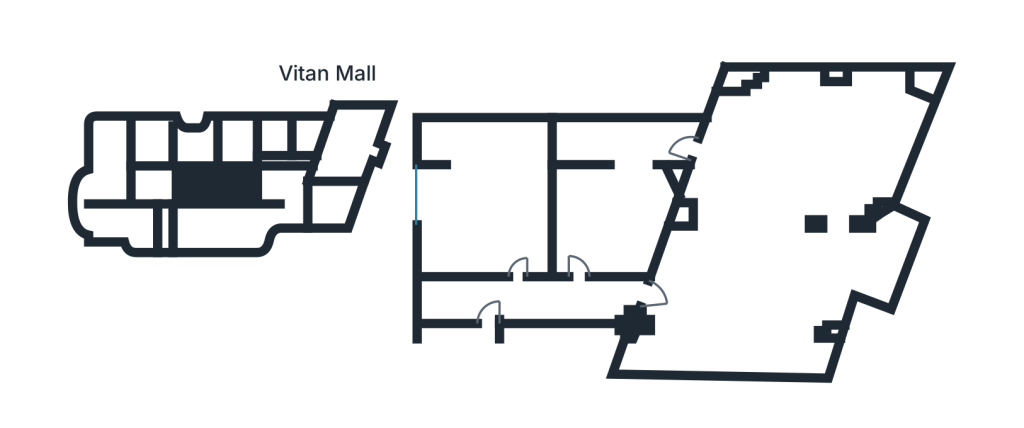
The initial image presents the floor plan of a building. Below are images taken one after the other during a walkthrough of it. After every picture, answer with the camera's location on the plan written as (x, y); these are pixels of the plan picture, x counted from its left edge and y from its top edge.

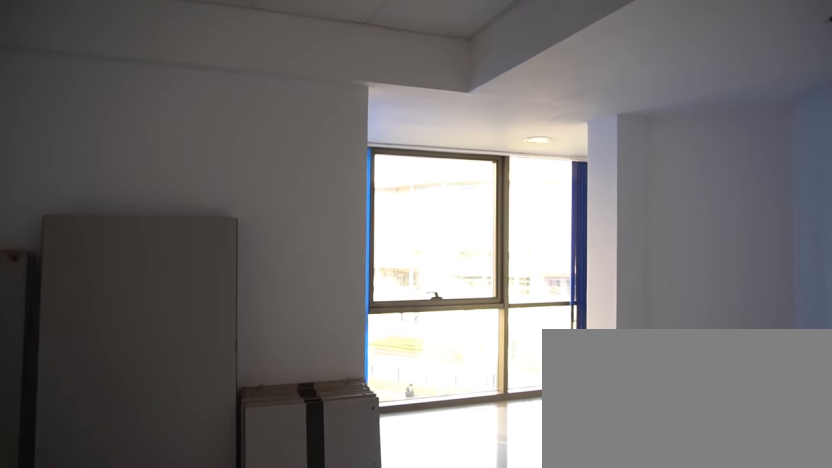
(607, 227)
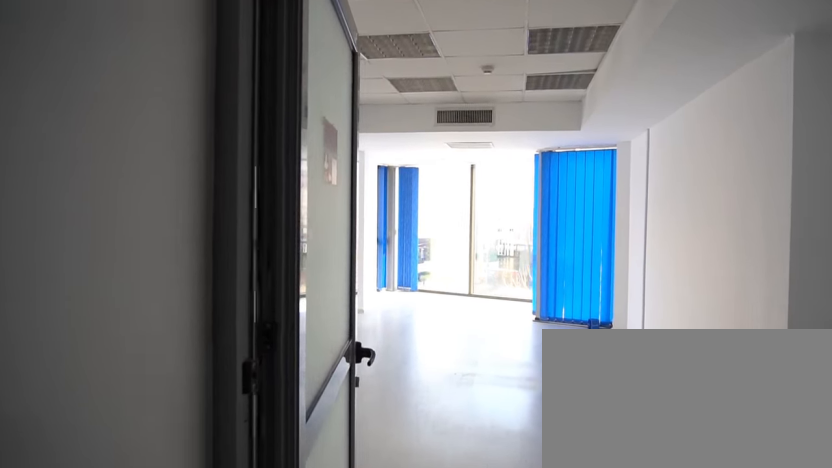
(624, 305)
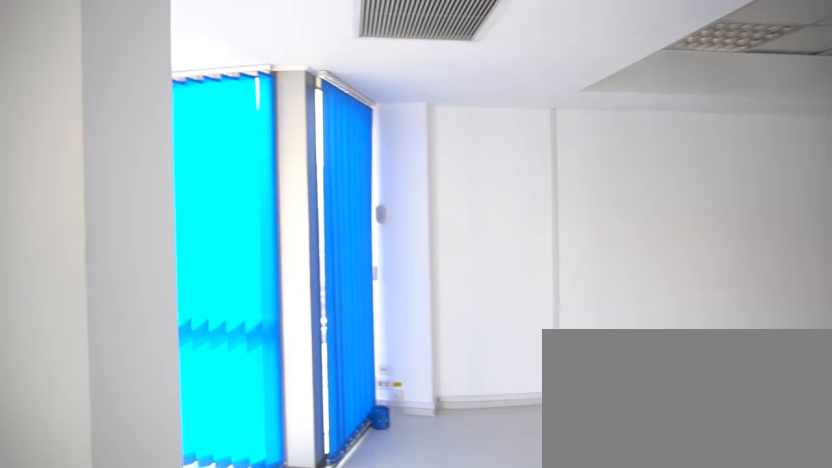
(874, 185)
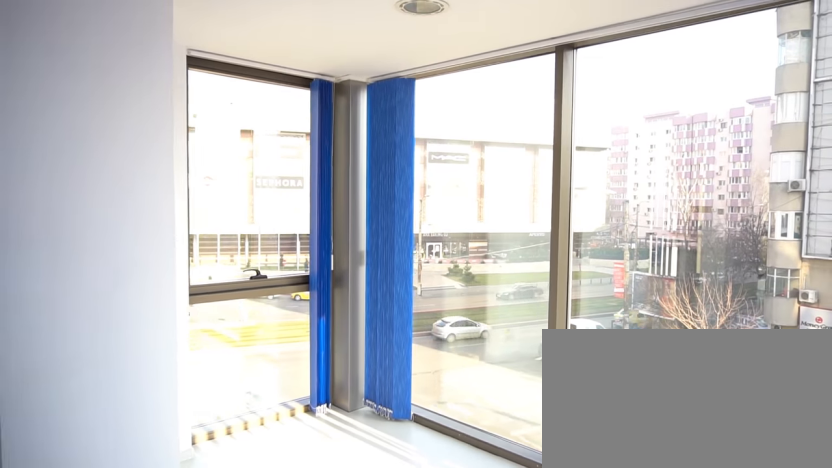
(838, 321)
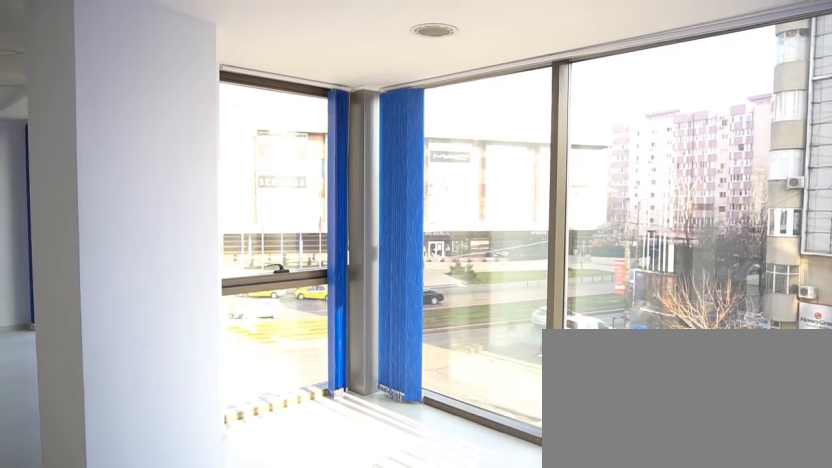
(825, 328)
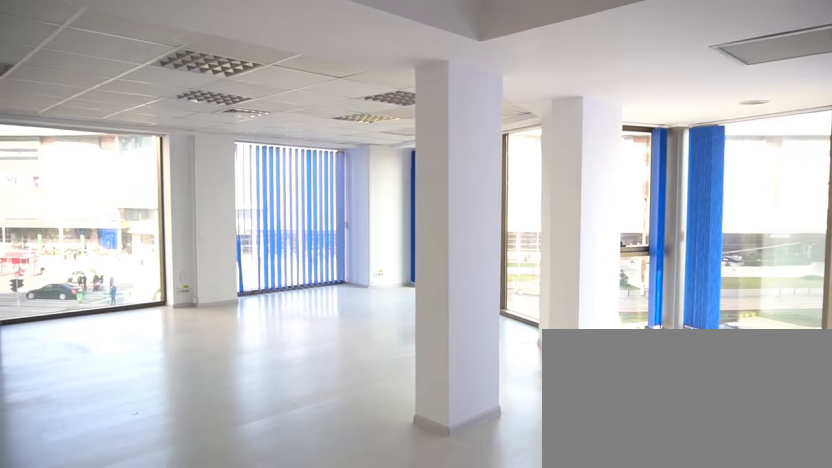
(745, 326)
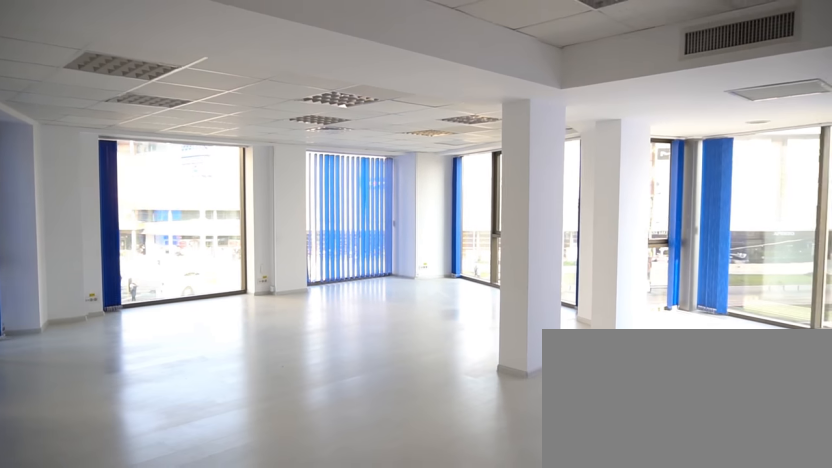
(675, 331)
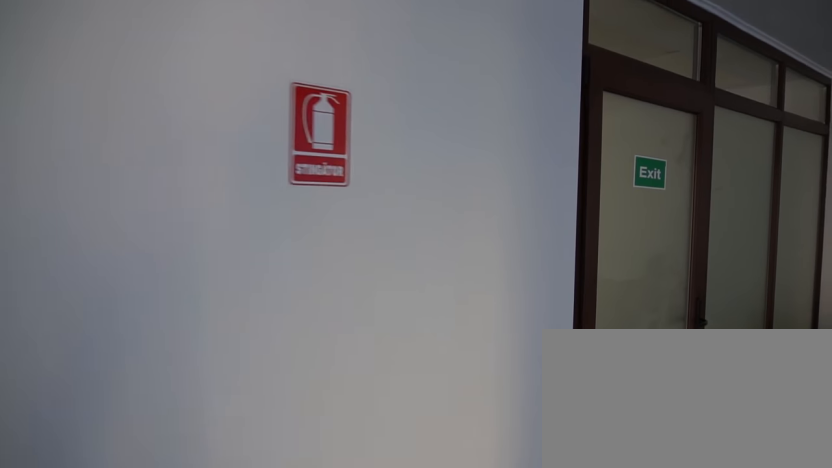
(545, 318)
